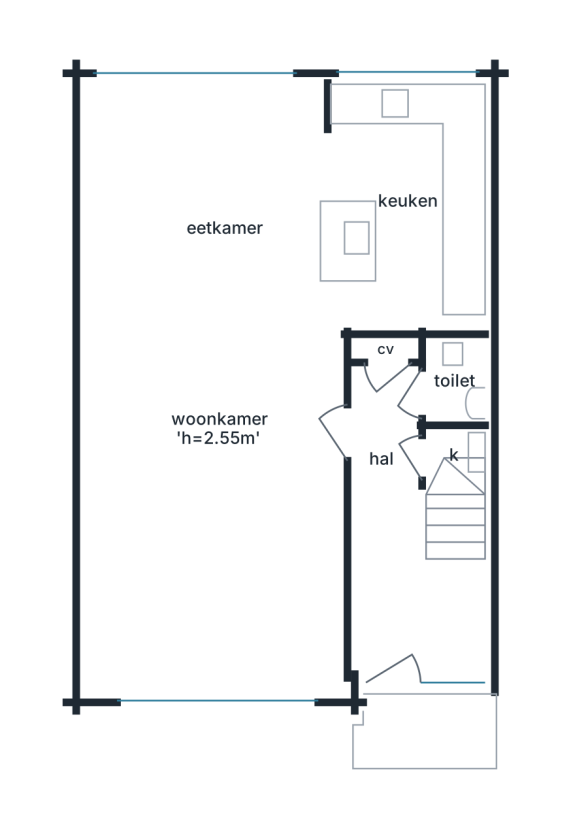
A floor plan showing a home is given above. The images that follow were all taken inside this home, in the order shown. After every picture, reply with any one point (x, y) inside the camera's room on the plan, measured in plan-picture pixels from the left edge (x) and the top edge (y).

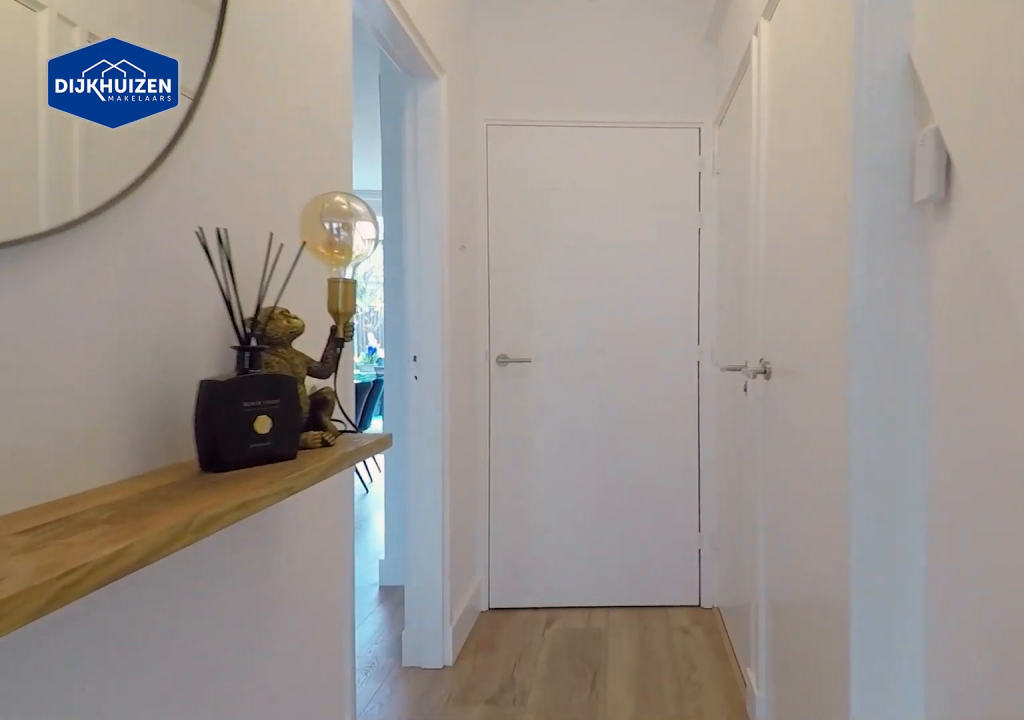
(402, 547)
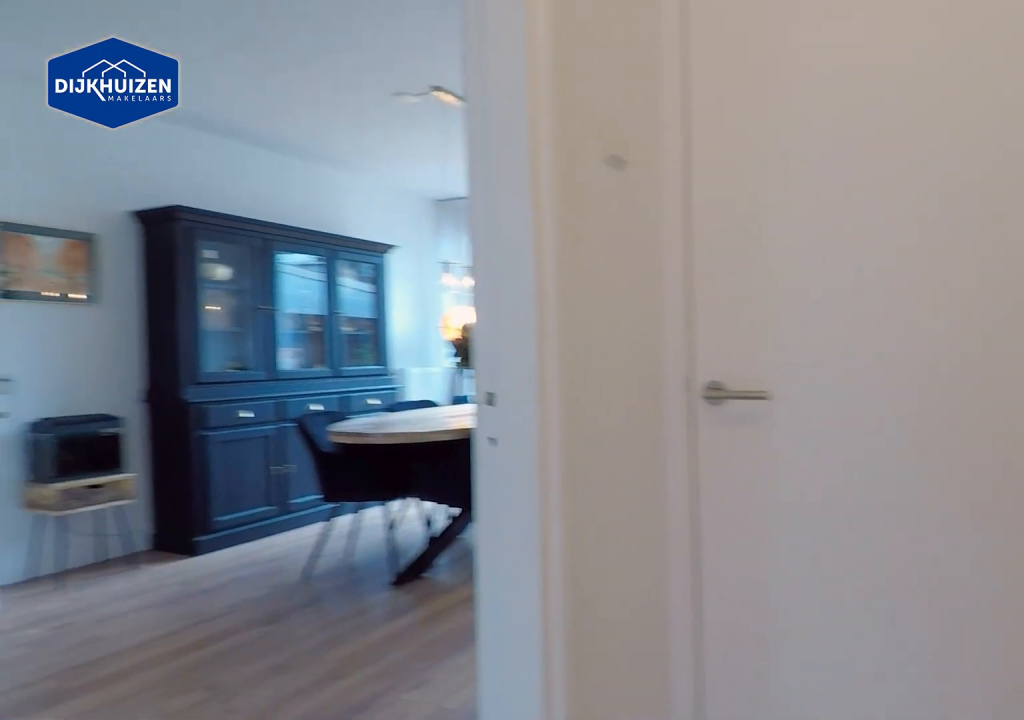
(402, 547)
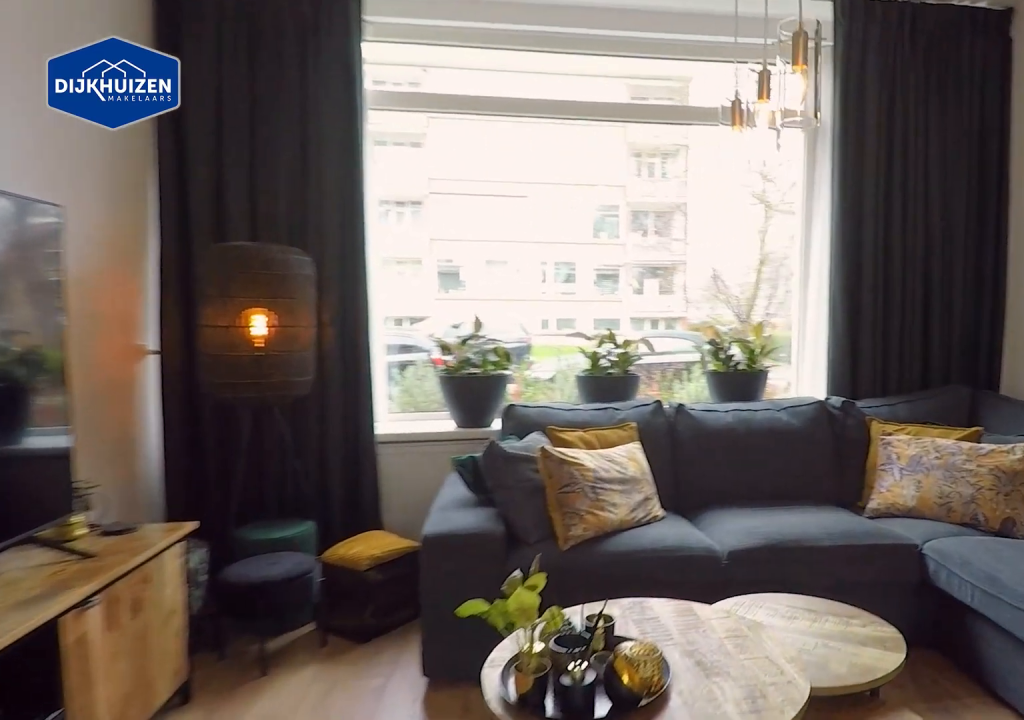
(204, 417)
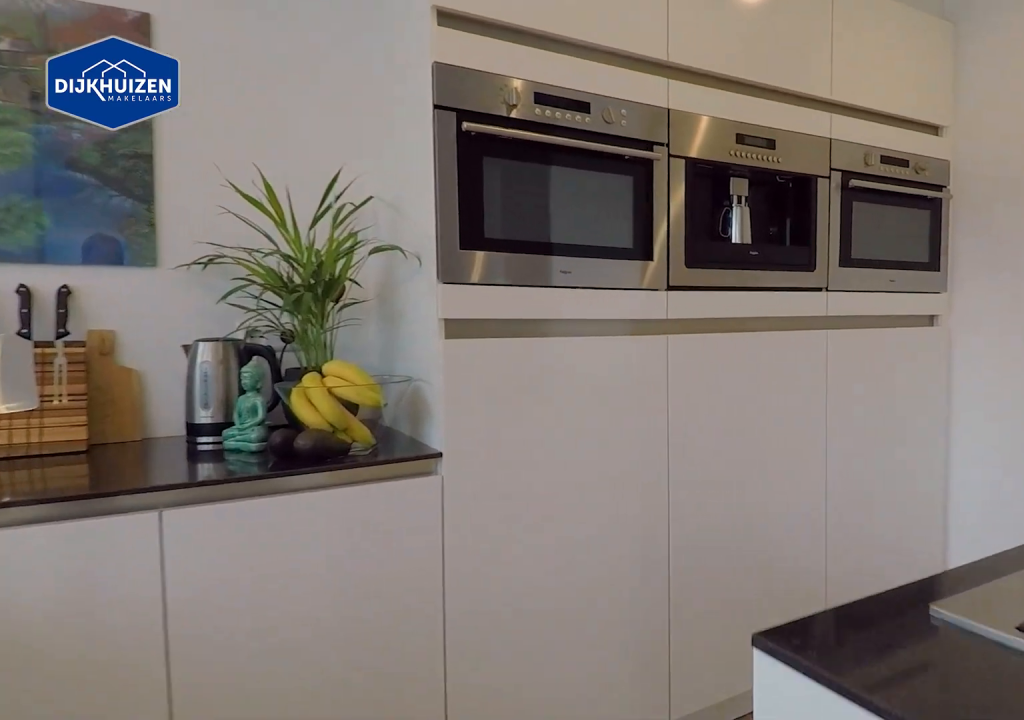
(402, 206)
